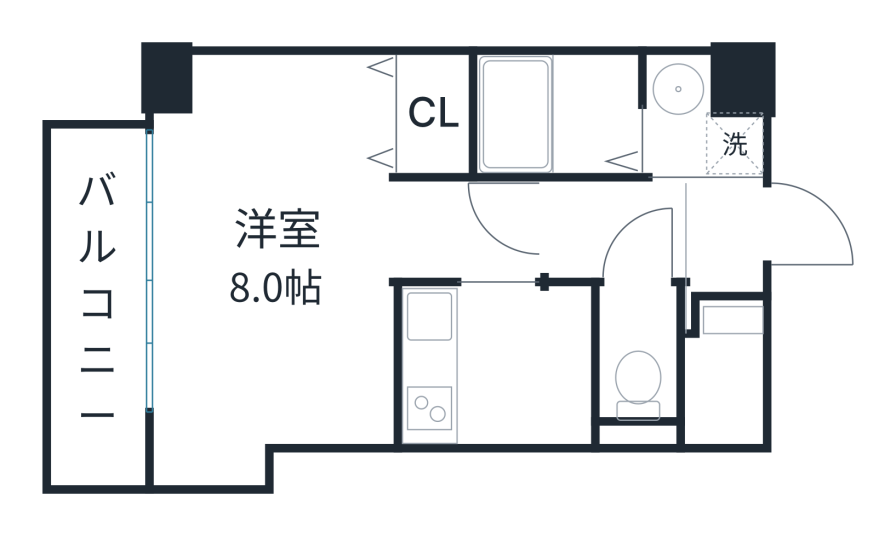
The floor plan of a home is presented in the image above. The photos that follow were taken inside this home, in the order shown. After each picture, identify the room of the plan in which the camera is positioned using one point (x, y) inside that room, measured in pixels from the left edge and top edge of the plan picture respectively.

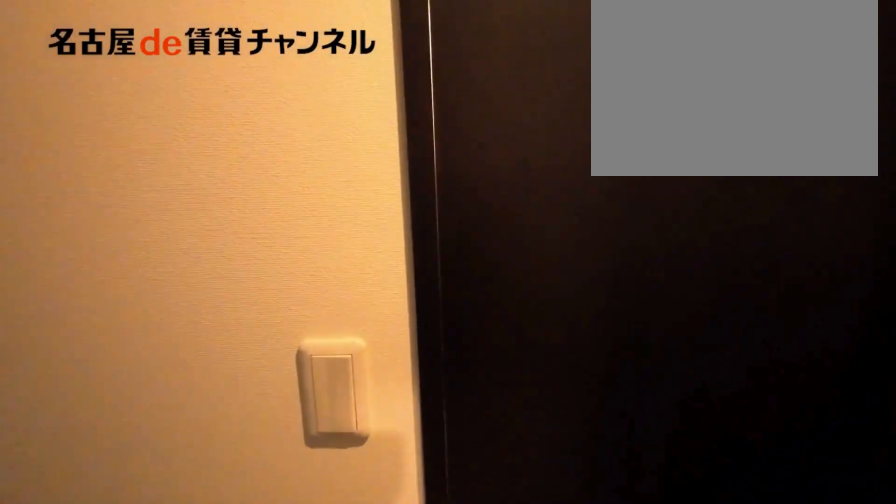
(617, 231)
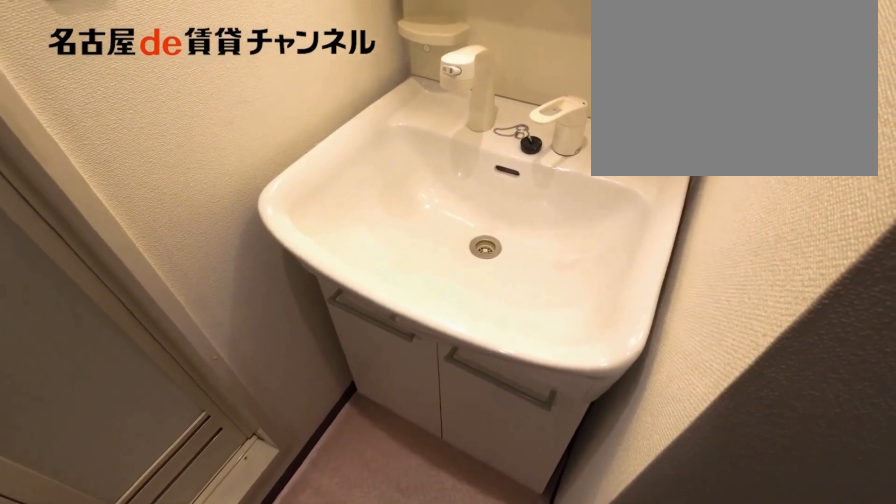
(696, 122)
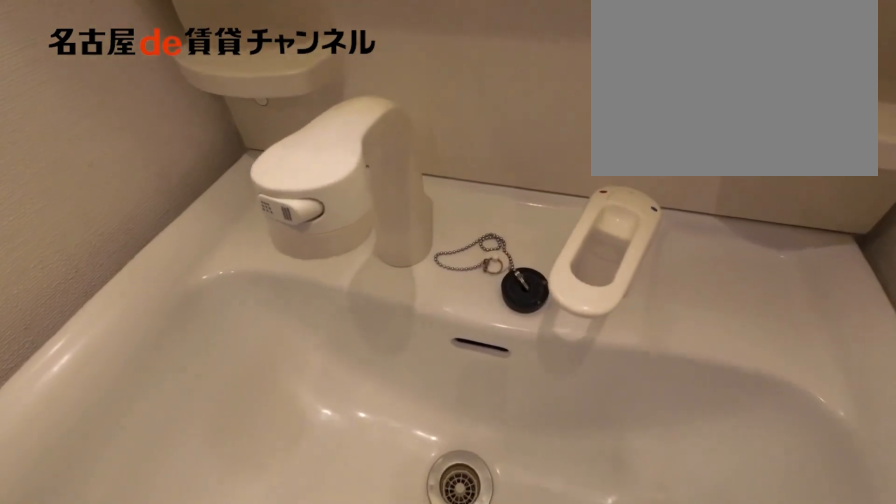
(696, 122)
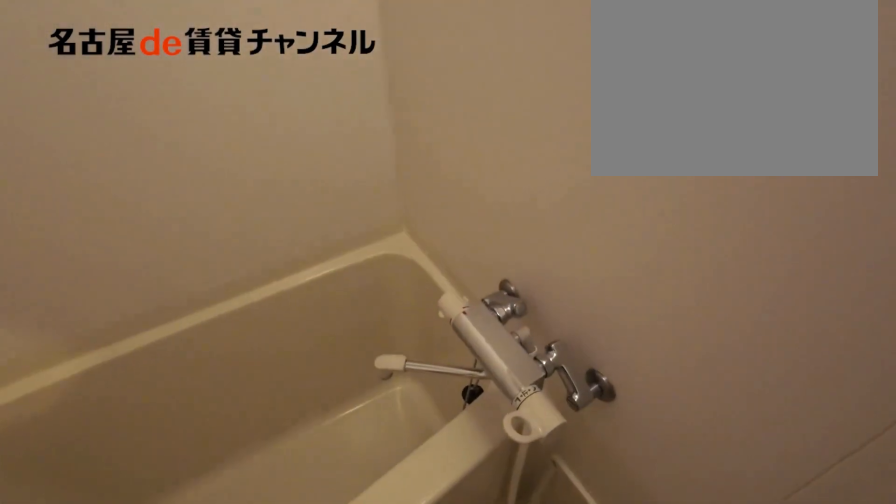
(558, 114)
